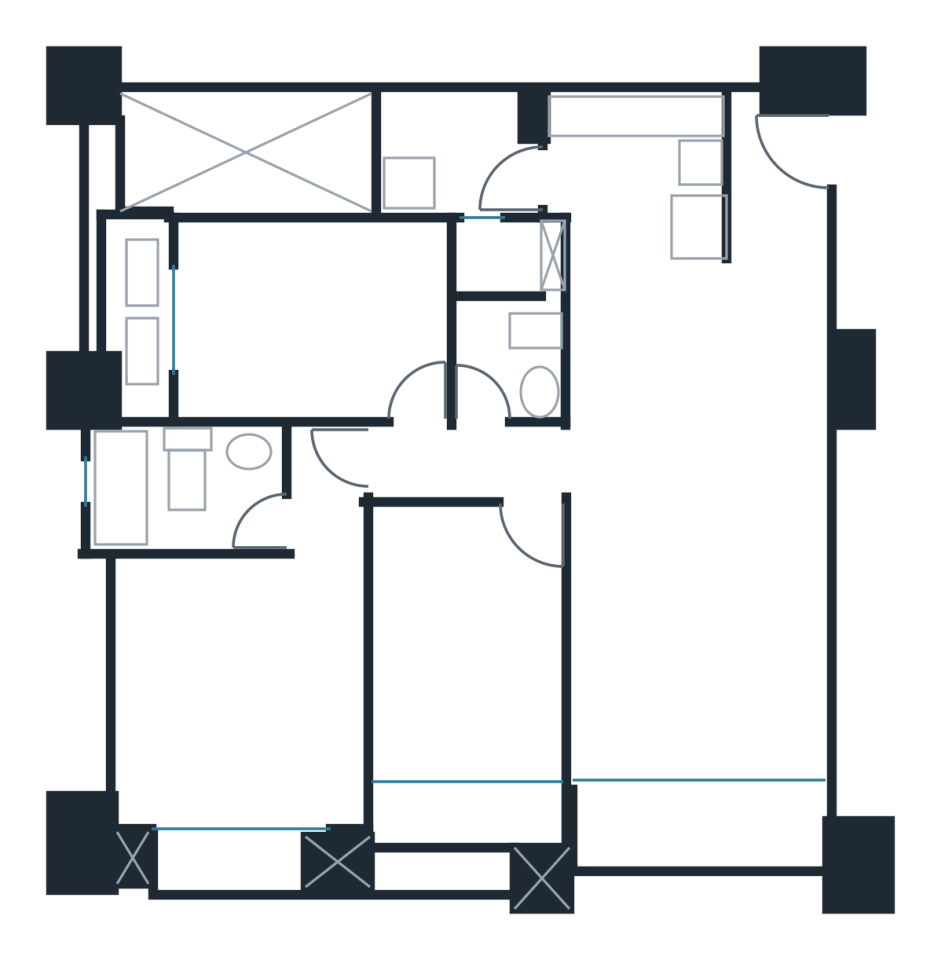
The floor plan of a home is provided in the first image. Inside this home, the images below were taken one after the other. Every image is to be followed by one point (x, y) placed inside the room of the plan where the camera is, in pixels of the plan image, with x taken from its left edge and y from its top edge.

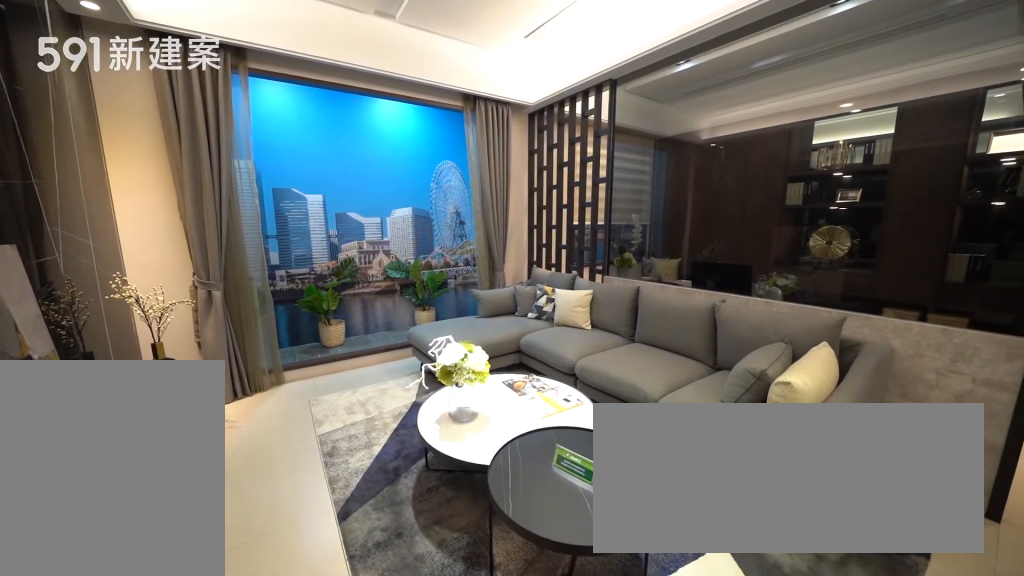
(695, 642)
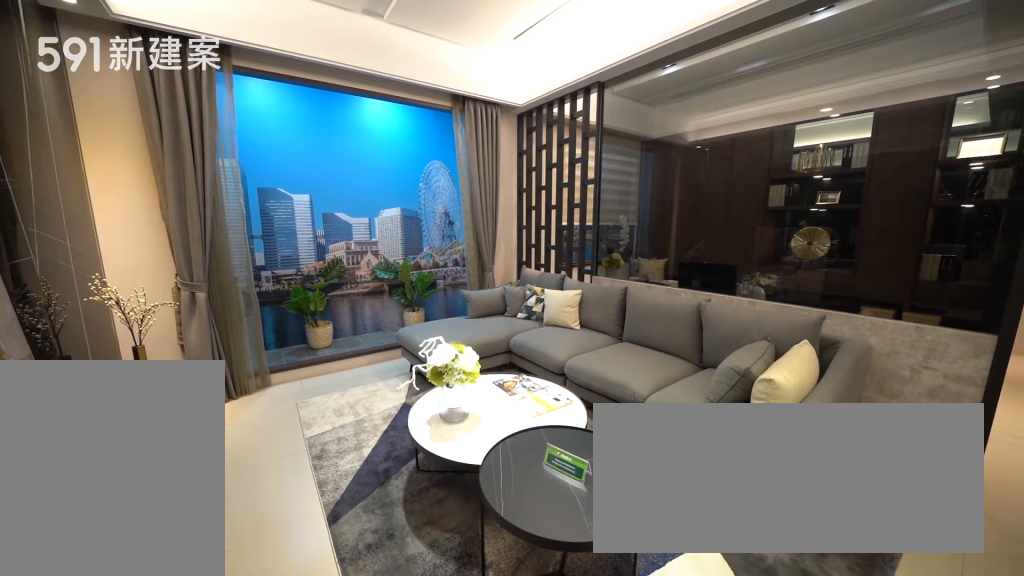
(695, 642)
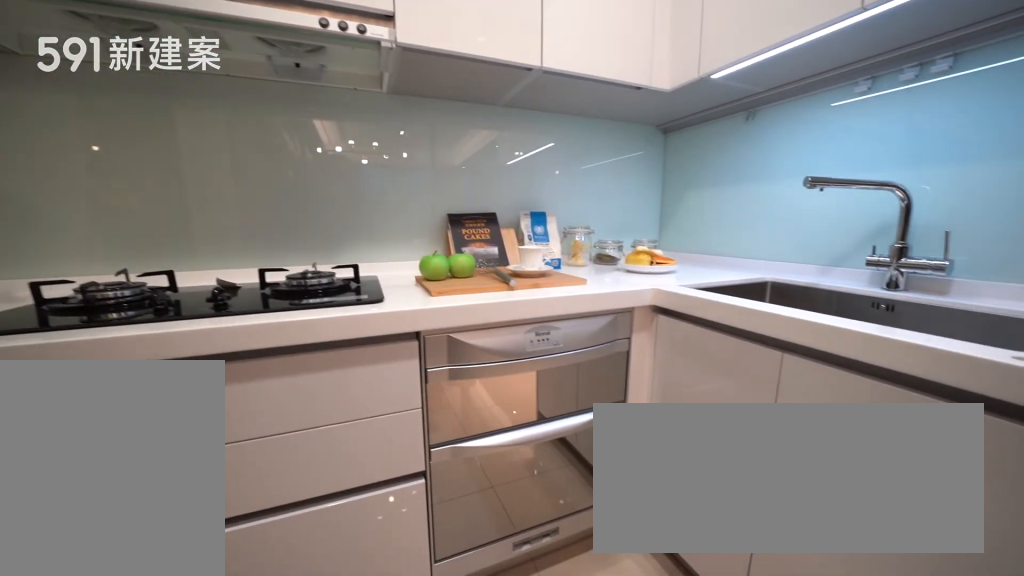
(638, 166)
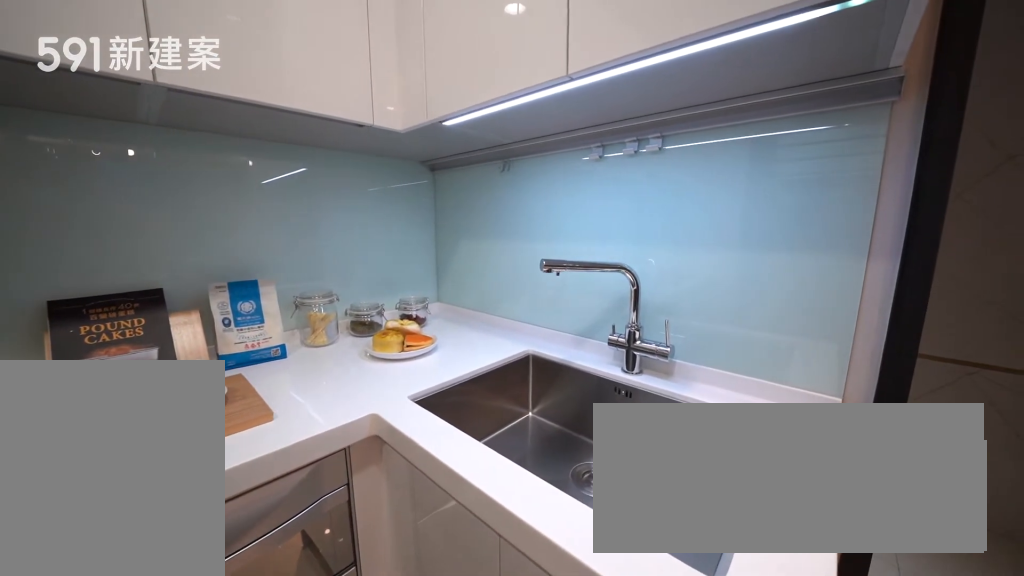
(638, 166)
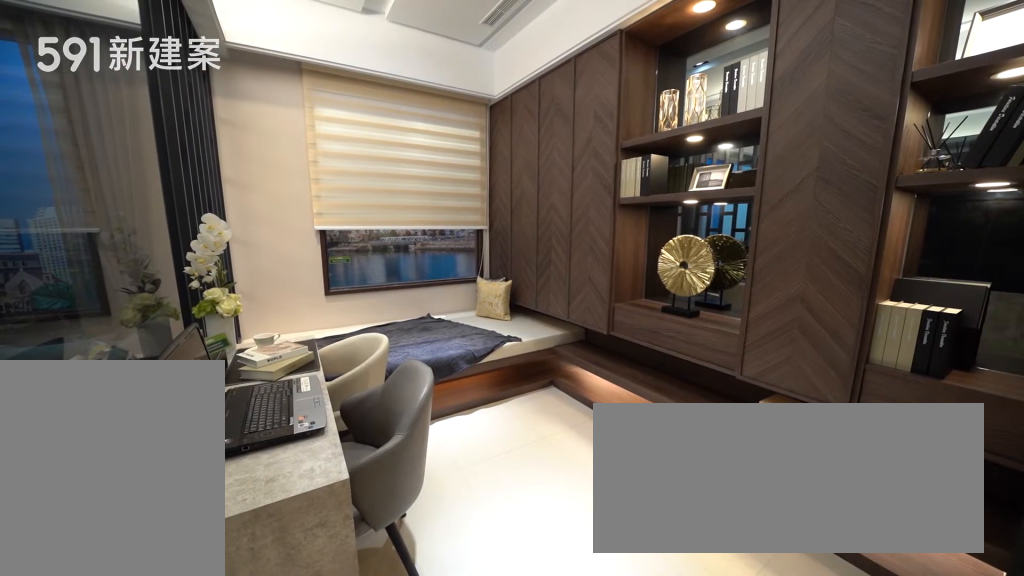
(468, 645)
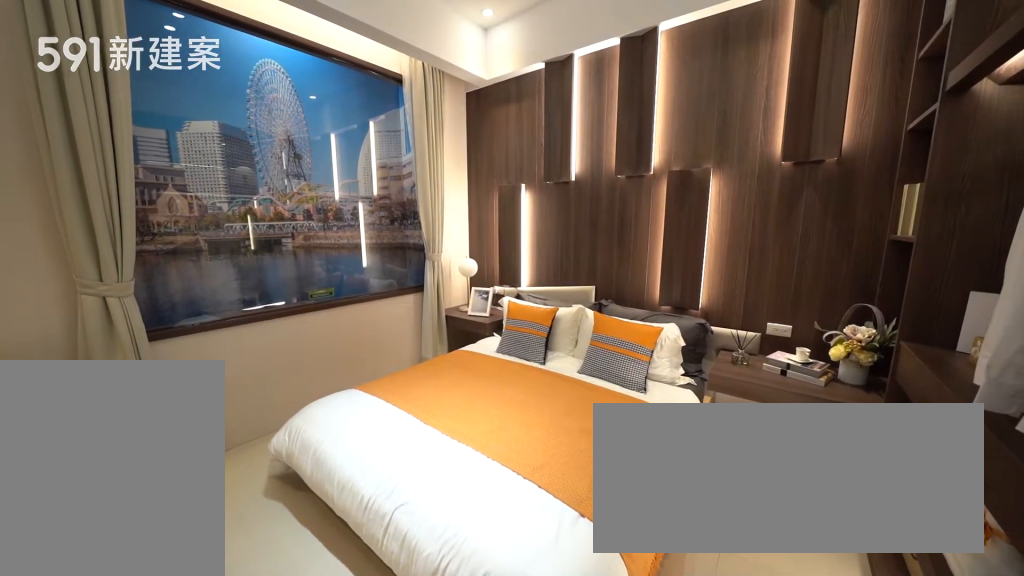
(243, 699)
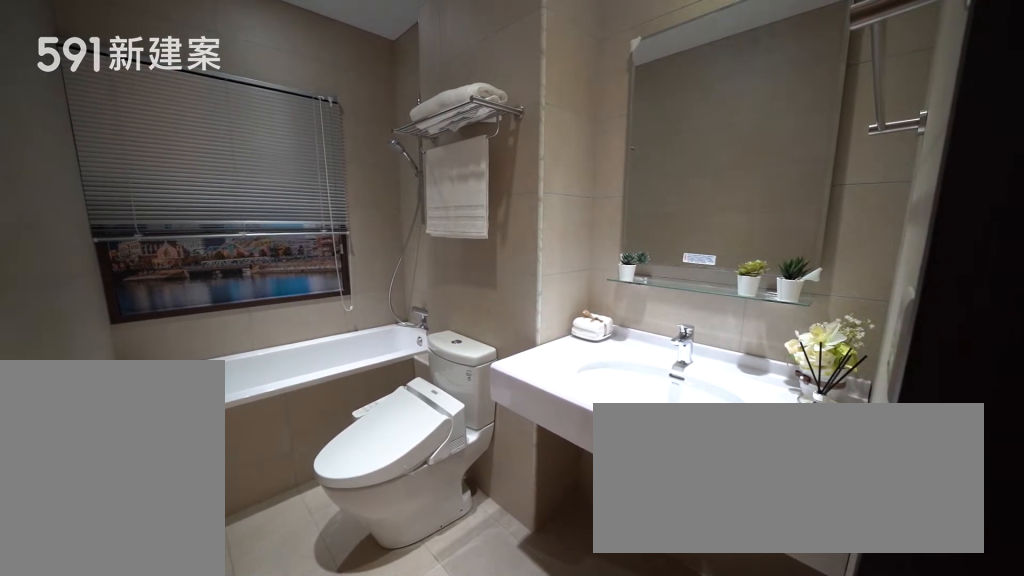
(188, 491)
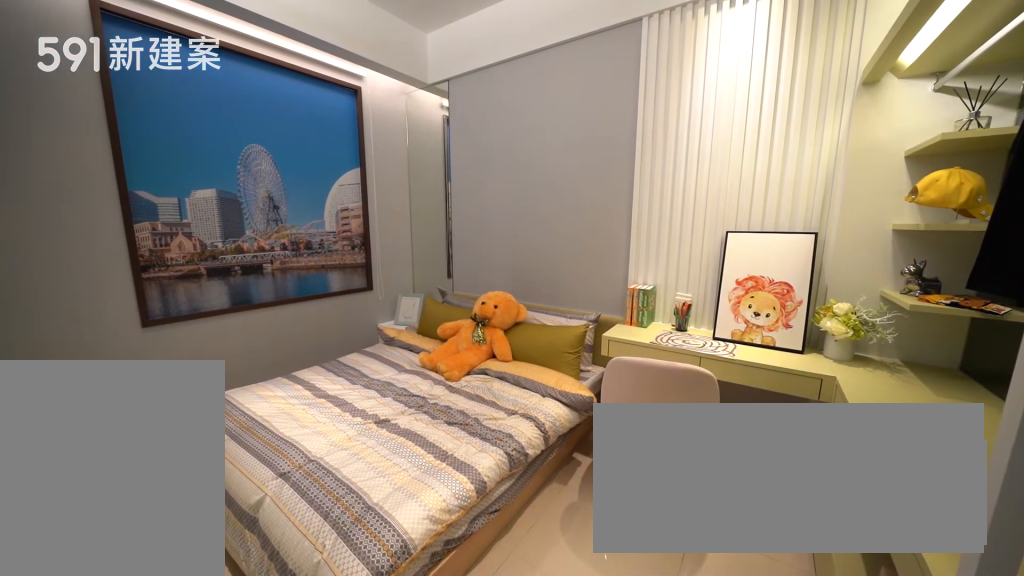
(318, 324)
